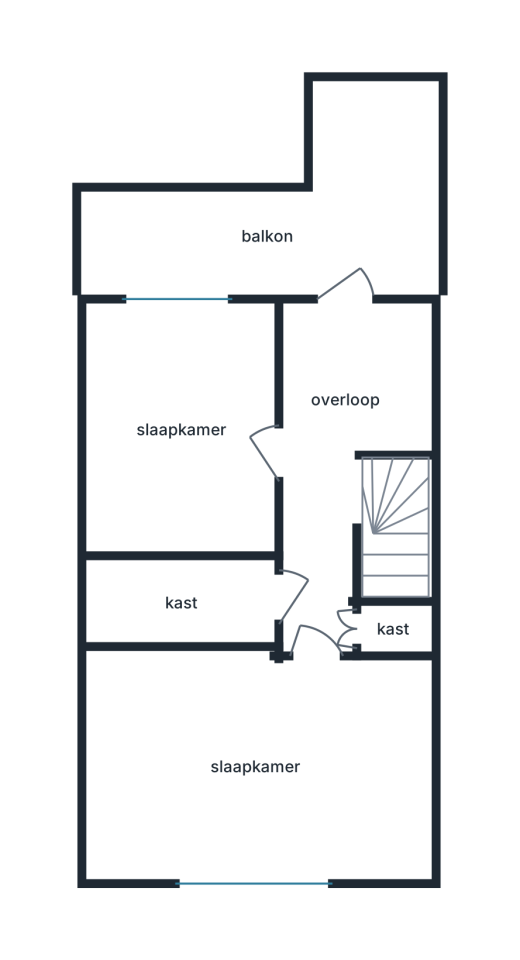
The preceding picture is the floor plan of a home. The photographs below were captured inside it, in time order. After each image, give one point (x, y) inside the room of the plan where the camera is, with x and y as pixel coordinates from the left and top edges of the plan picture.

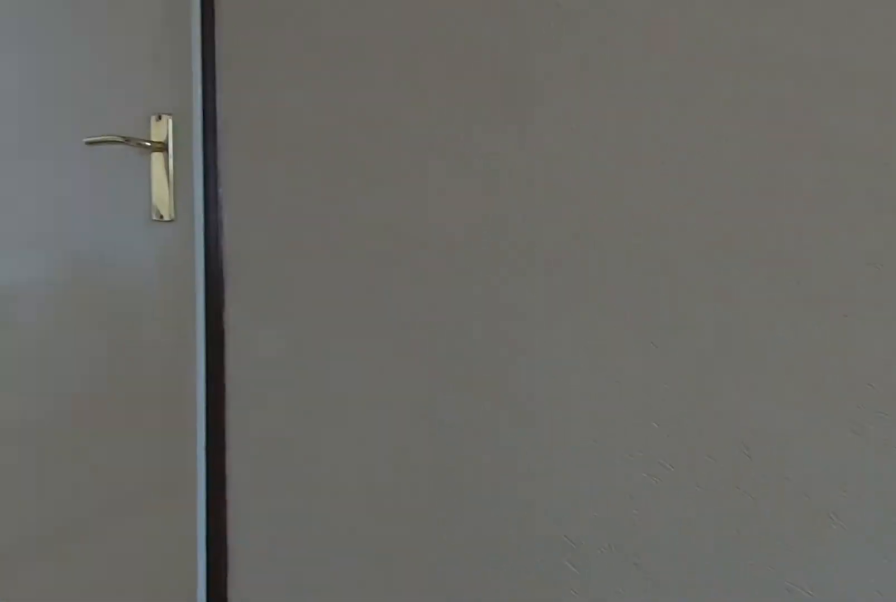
(319, 610)
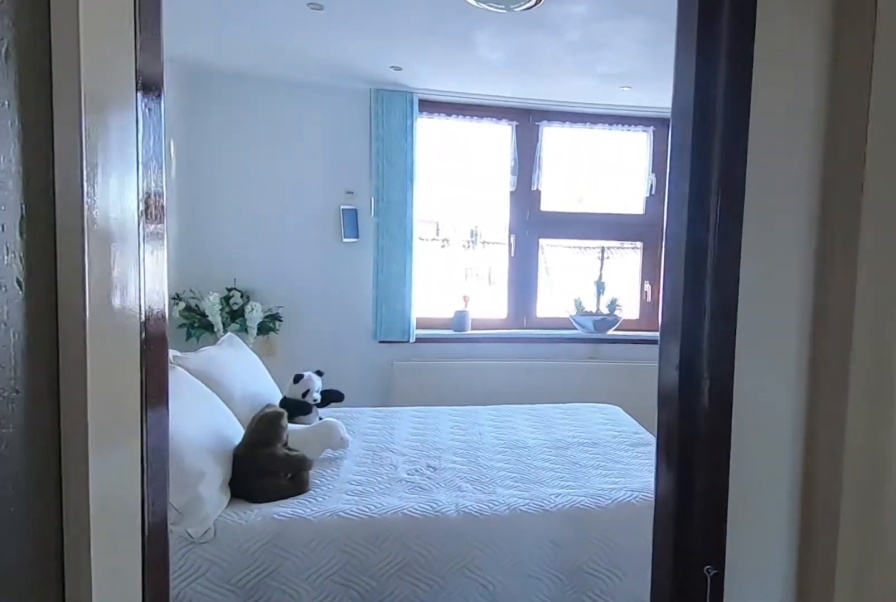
(319, 610)
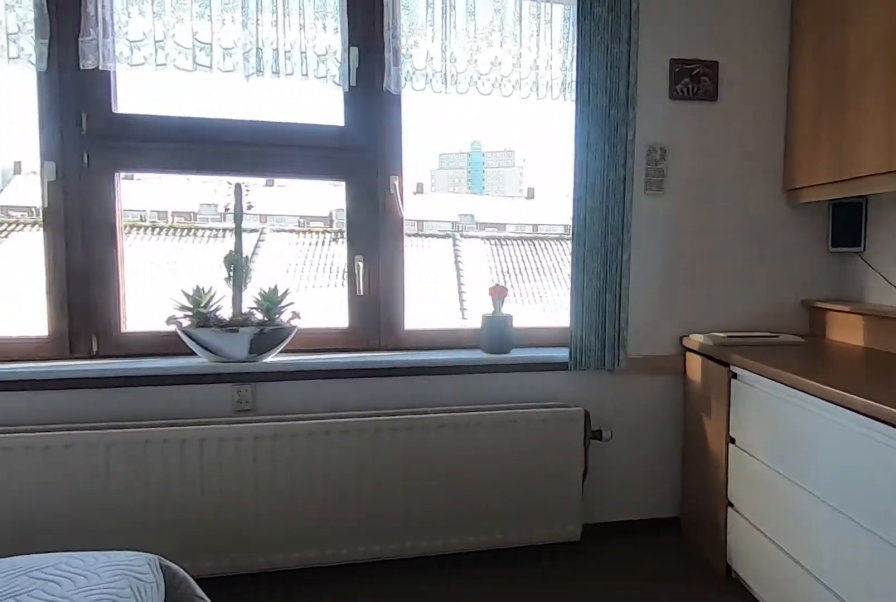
(249, 770)
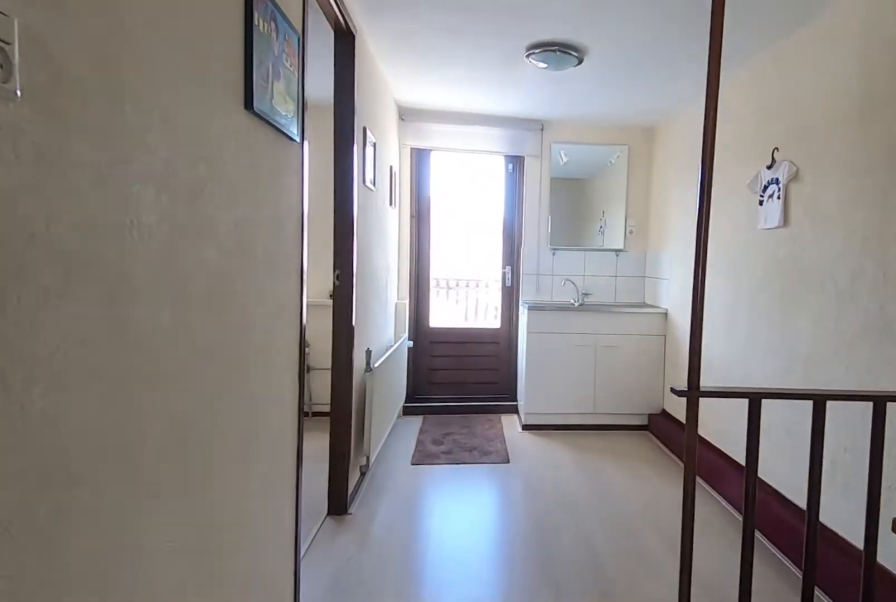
(319, 610)
